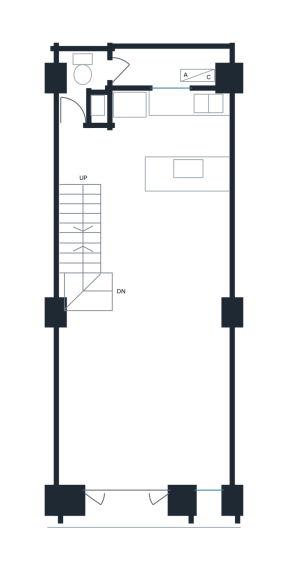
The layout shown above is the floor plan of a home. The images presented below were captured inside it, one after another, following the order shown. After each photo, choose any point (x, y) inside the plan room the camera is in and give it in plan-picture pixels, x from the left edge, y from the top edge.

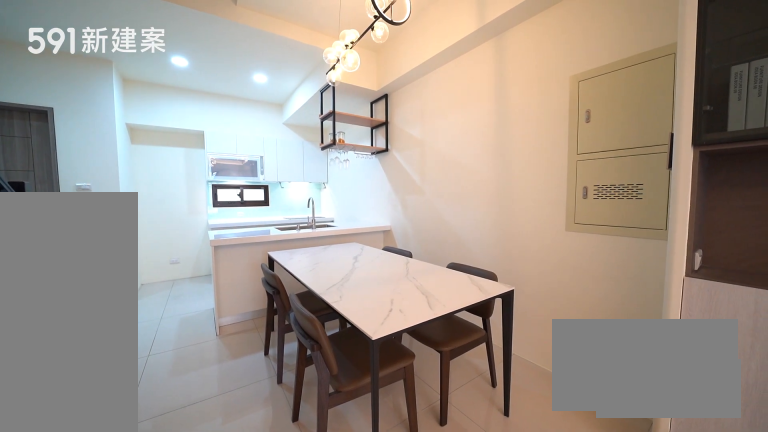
(181, 255)
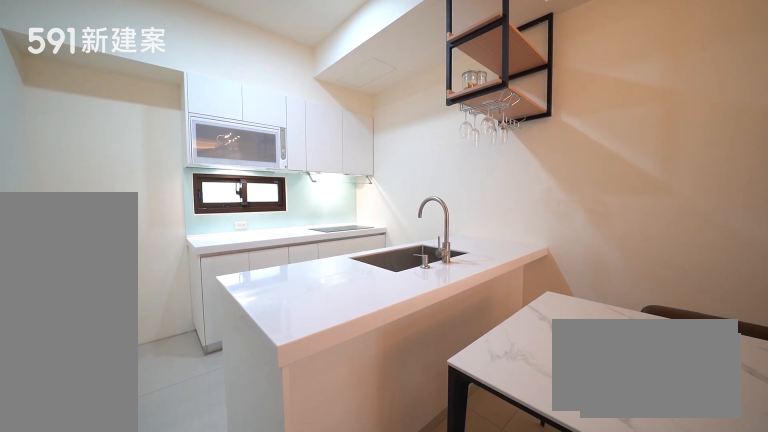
(172, 146)
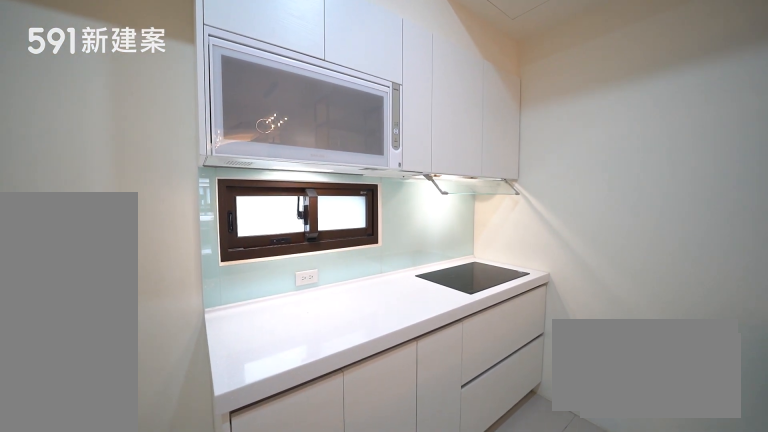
(172, 146)
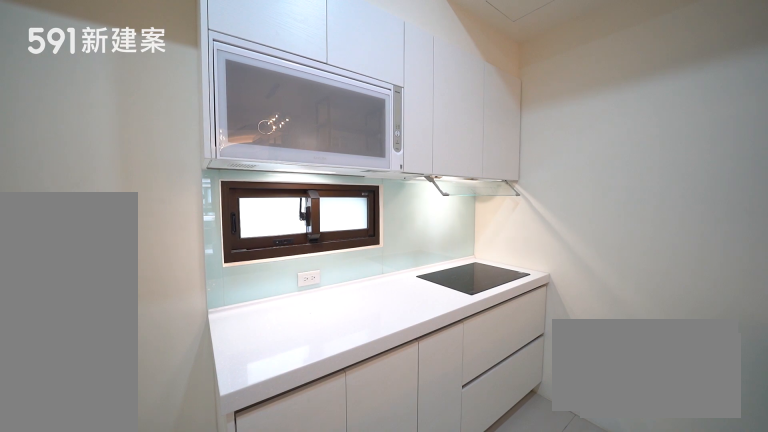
(172, 146)
